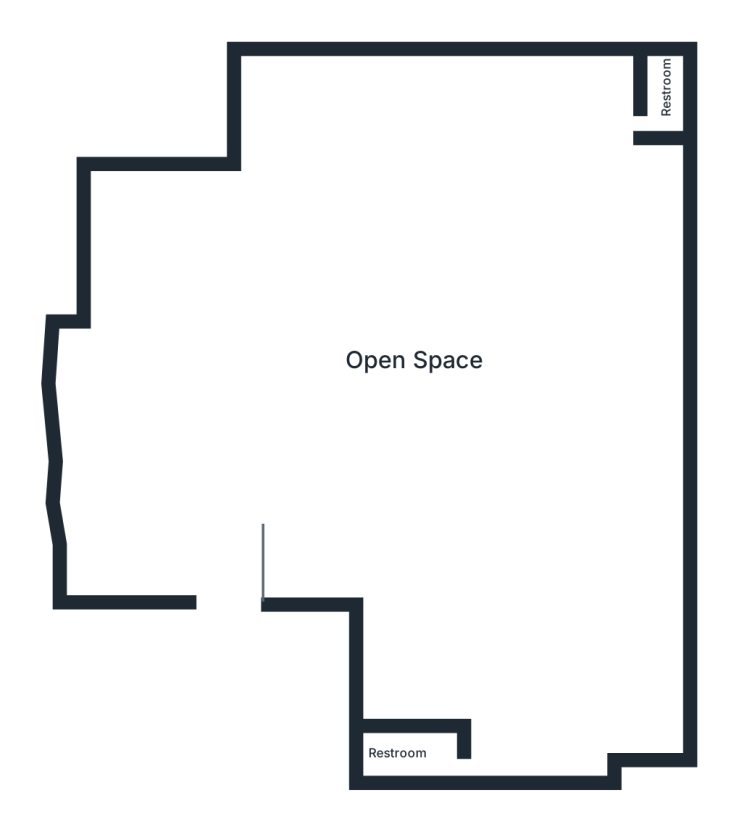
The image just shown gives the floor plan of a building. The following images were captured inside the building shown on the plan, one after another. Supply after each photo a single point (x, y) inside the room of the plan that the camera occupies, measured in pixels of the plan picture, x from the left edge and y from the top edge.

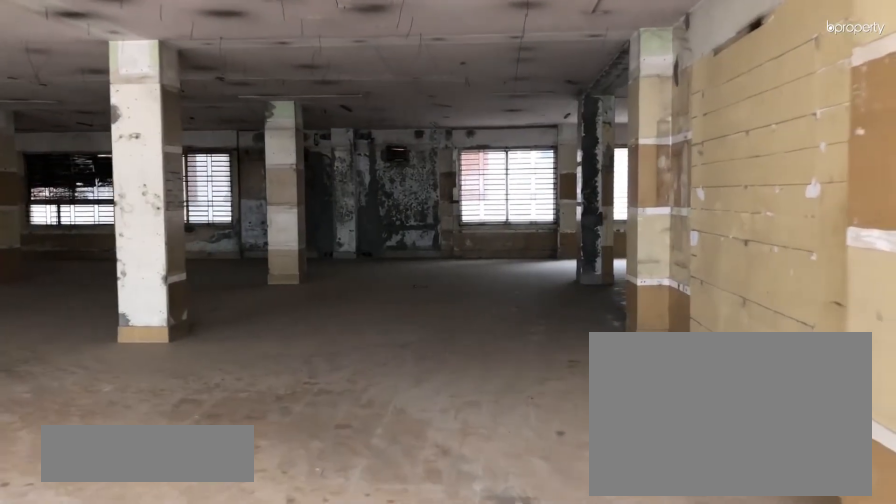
(352, 547)
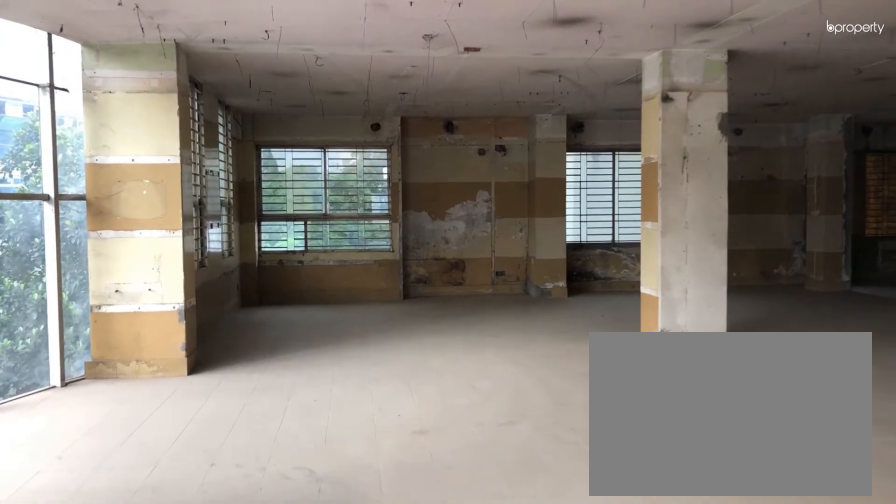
(161, 393)
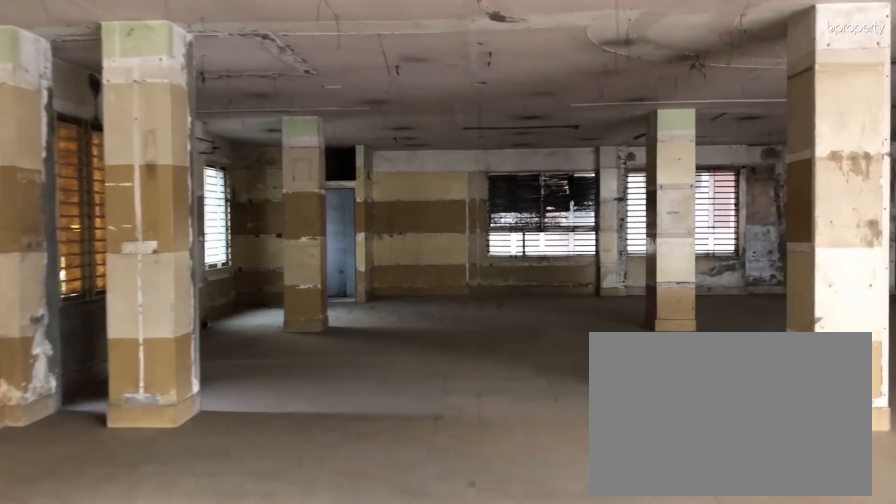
(428, 174)
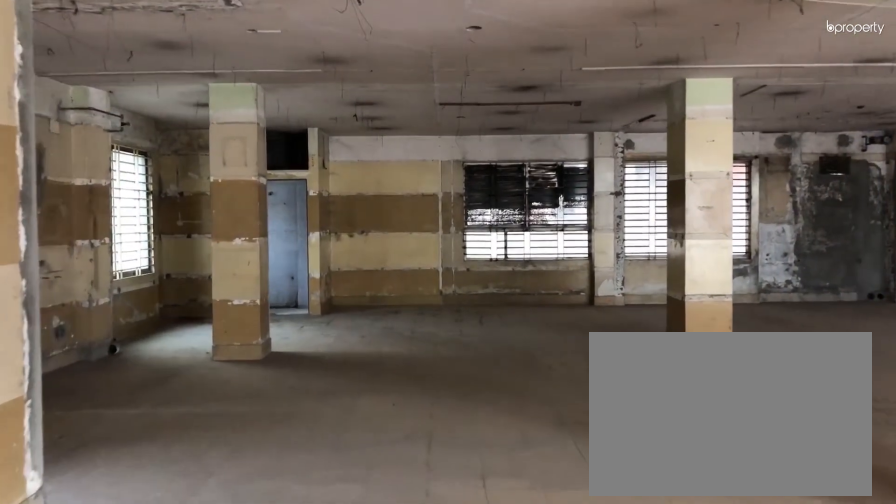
(428, 174)
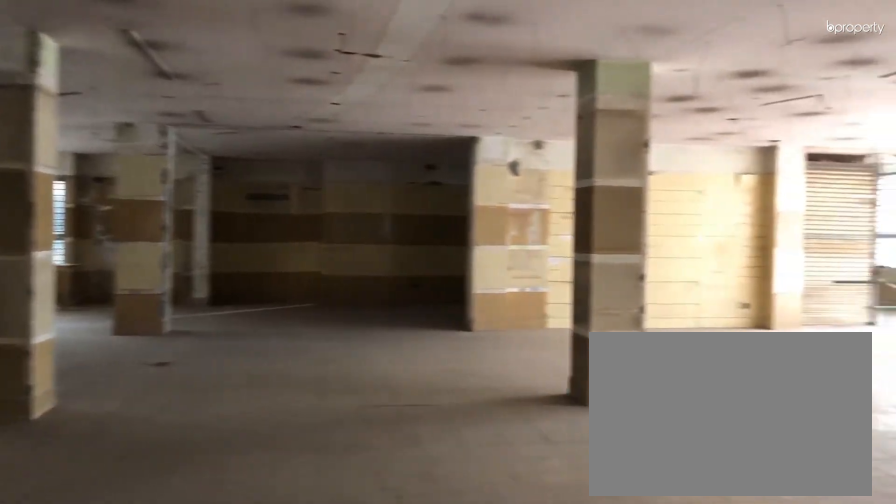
(444, 395)
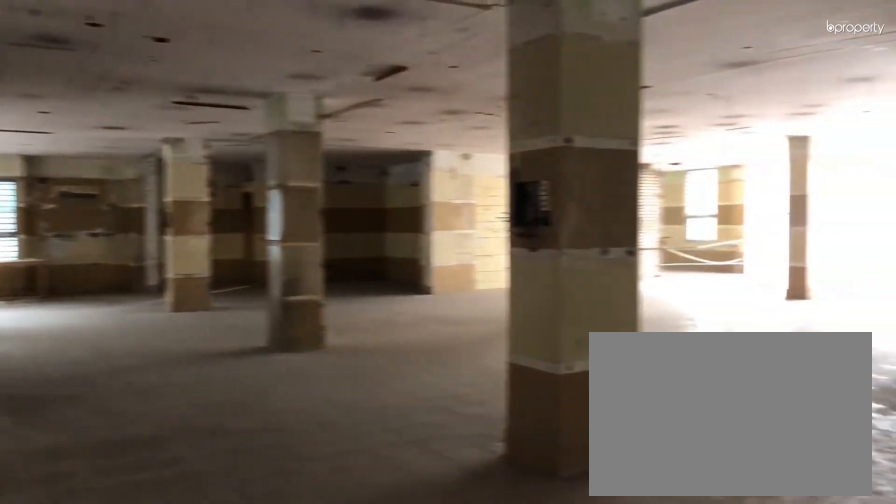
(509, 413)
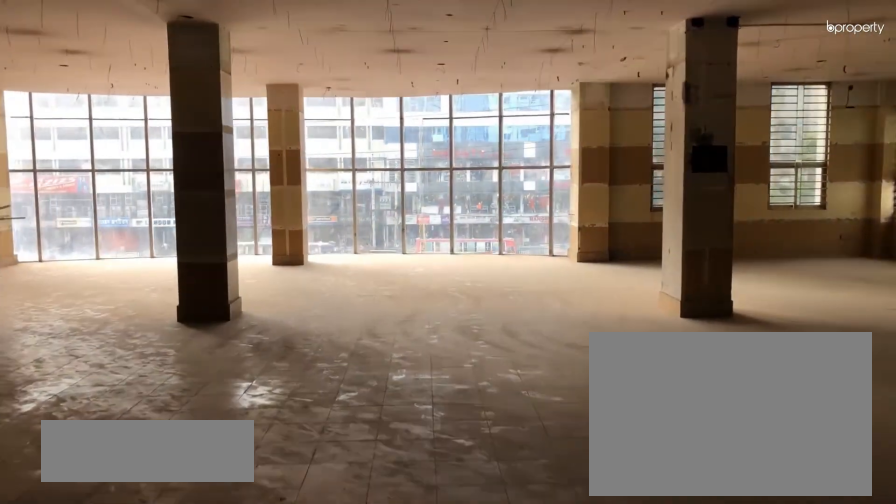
(425, 381)
